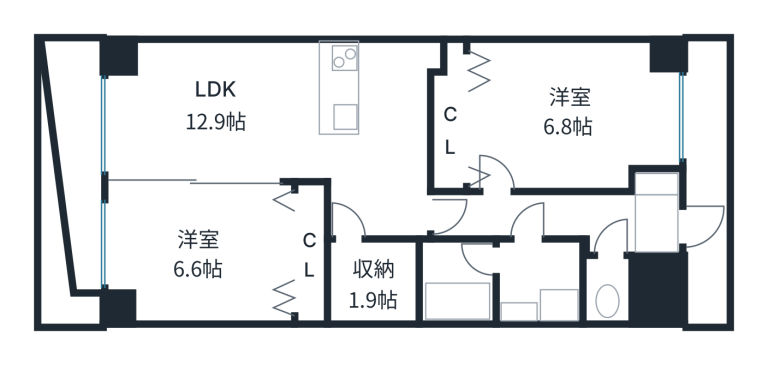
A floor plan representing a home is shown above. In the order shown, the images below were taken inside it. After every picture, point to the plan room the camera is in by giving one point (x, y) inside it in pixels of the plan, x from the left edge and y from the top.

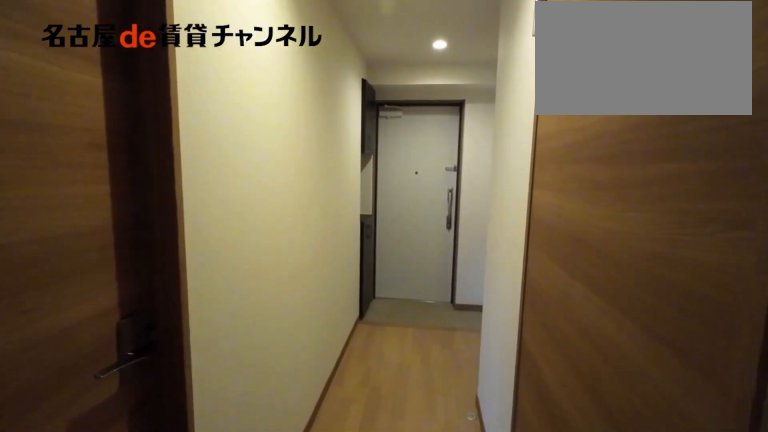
(539, 217)
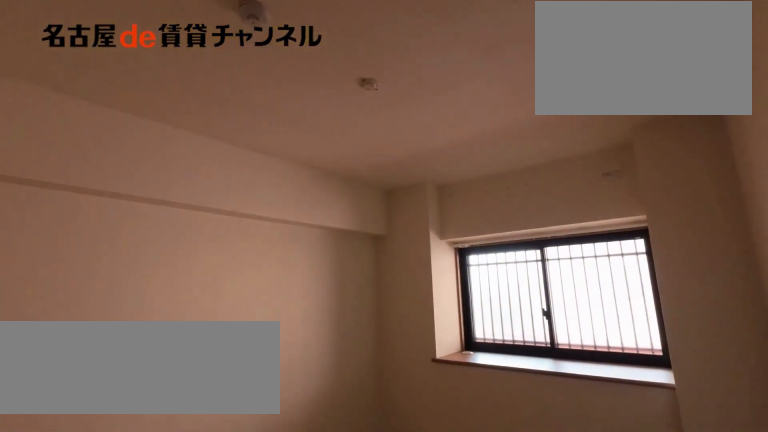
(568, 113)
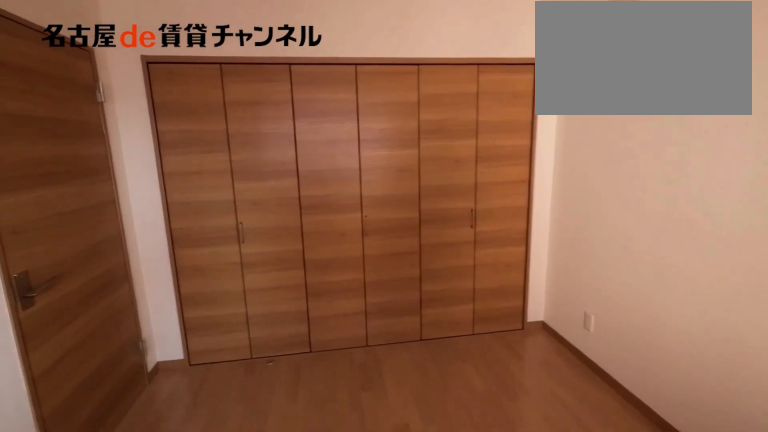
(568, 113)
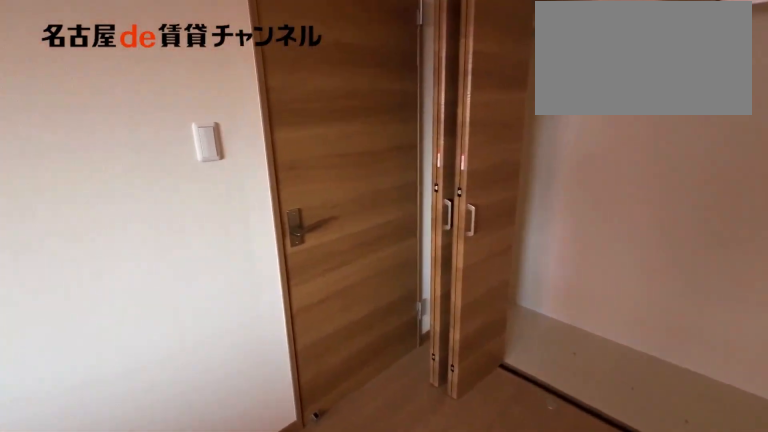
(449, 122)
